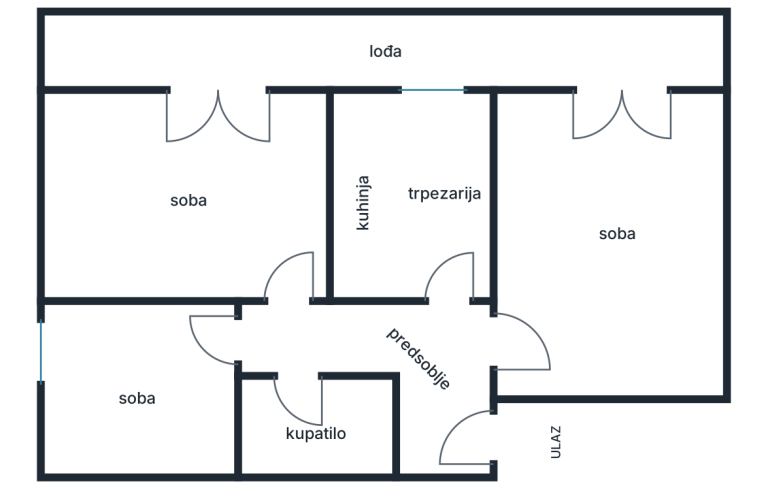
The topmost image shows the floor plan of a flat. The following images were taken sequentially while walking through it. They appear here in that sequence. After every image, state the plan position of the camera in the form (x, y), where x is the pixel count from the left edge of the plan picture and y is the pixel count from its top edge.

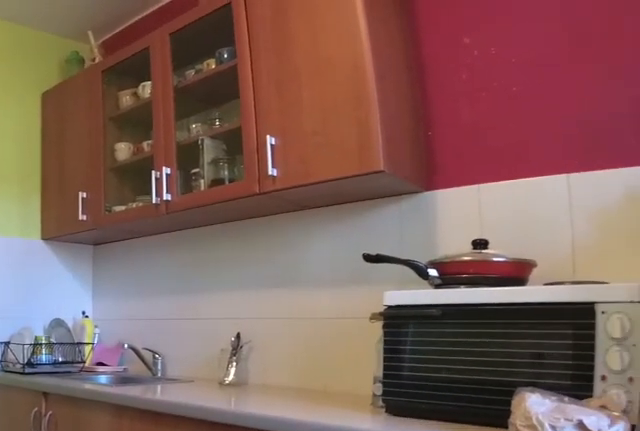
(451, 120)
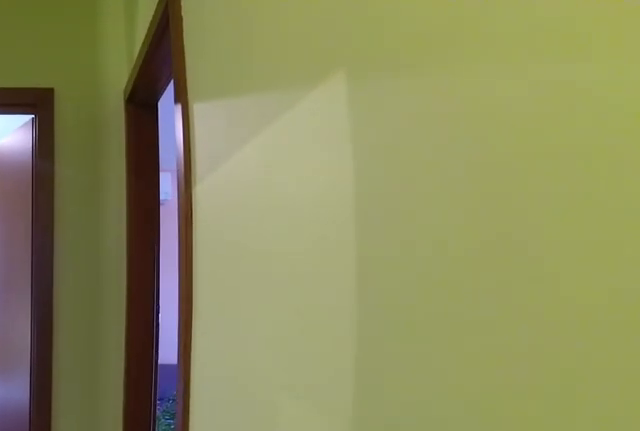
(454, 337)
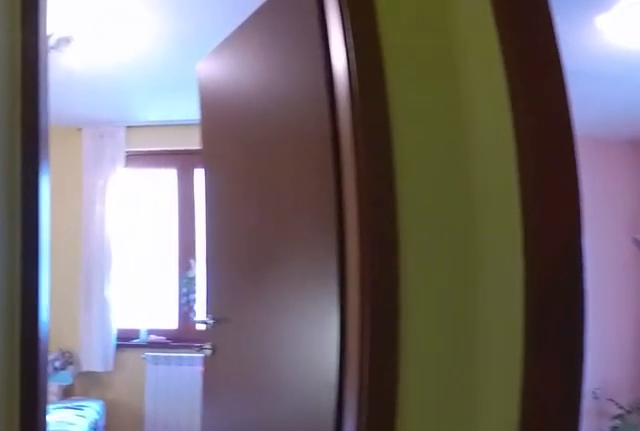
(336, 335)
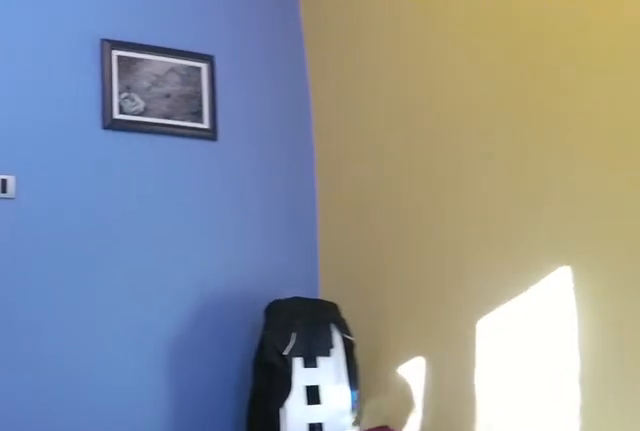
(104, 338)
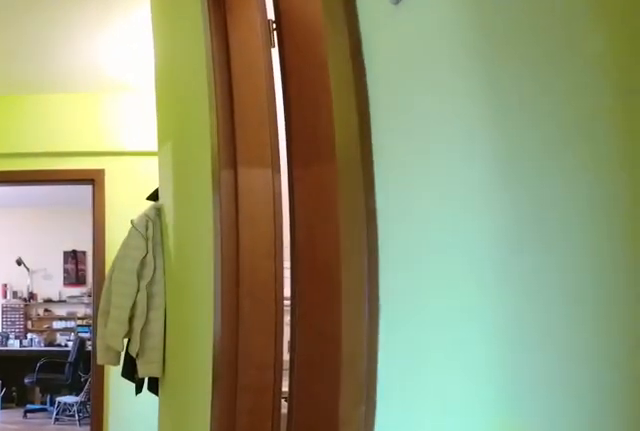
(227, 338)
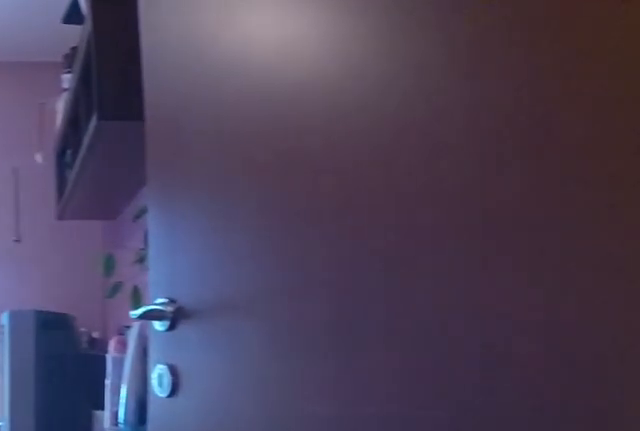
(258, 331)
